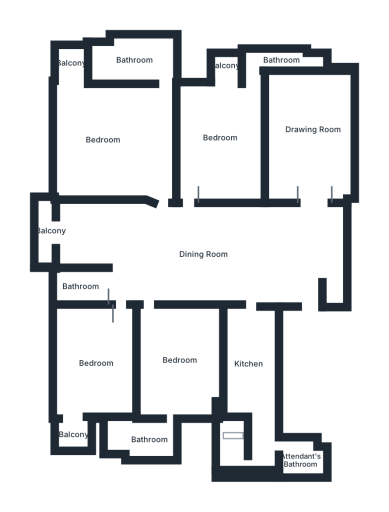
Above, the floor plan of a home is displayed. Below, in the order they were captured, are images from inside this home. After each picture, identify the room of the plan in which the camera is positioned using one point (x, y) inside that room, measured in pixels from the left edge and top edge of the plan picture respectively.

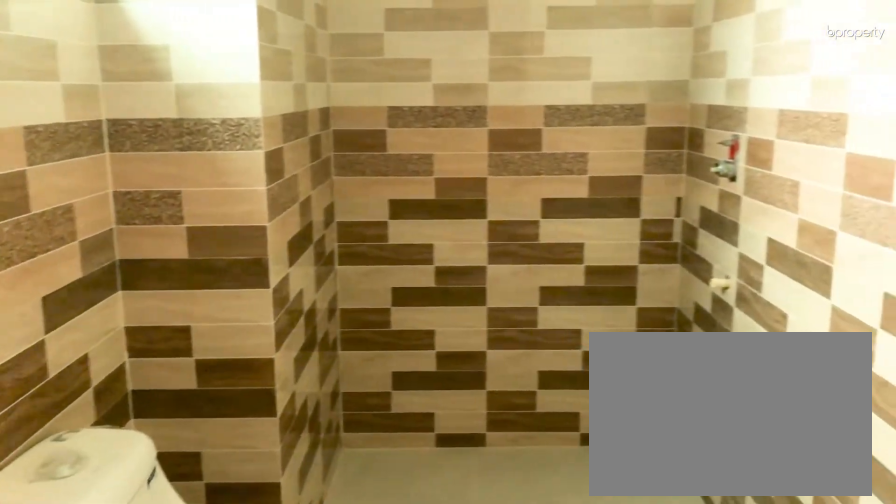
(271, 60)
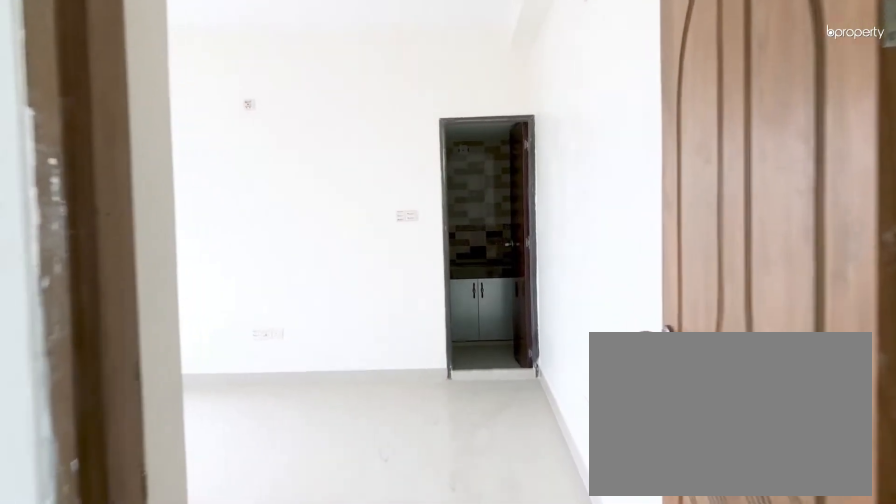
(154, 192)
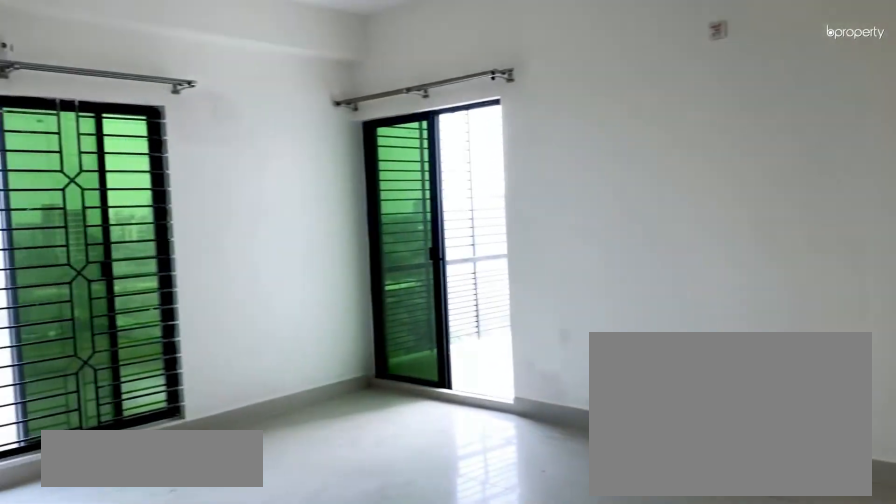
(100, 143)
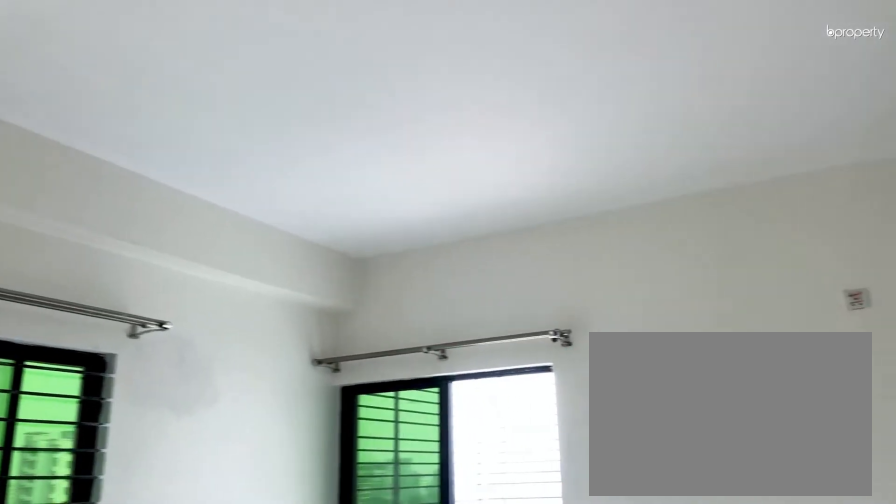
(100, 143)
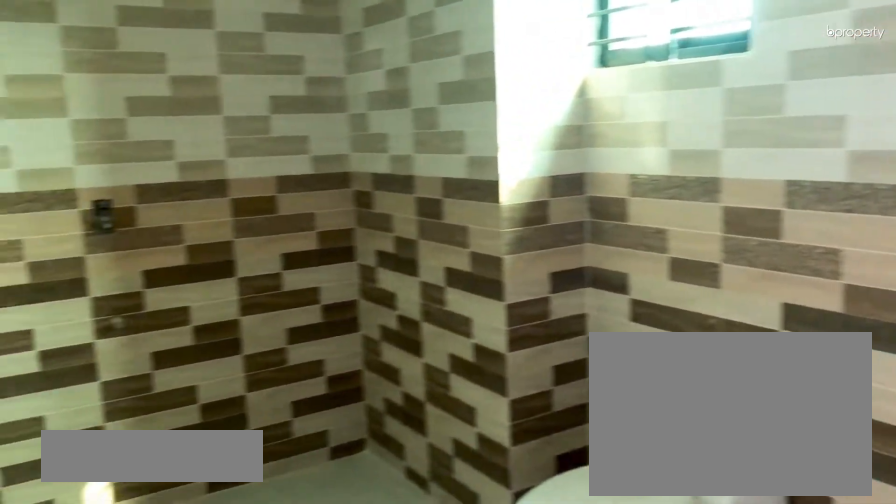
(133, 61)
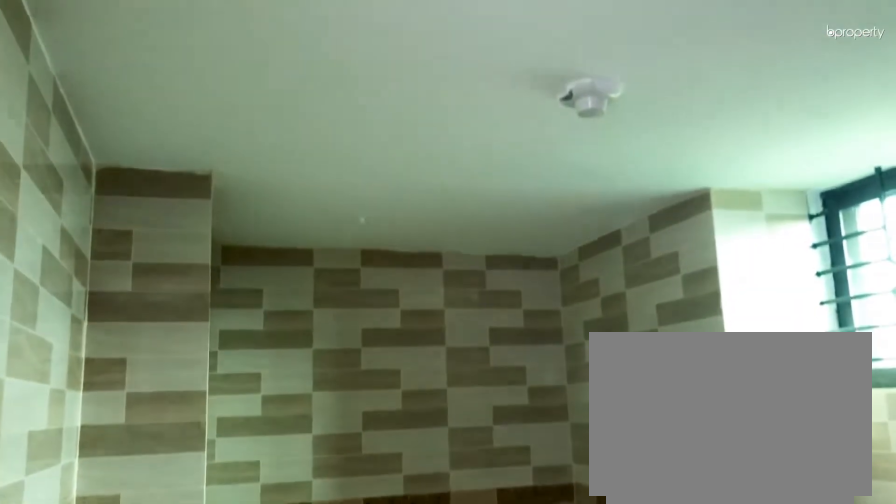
(133, 61)
